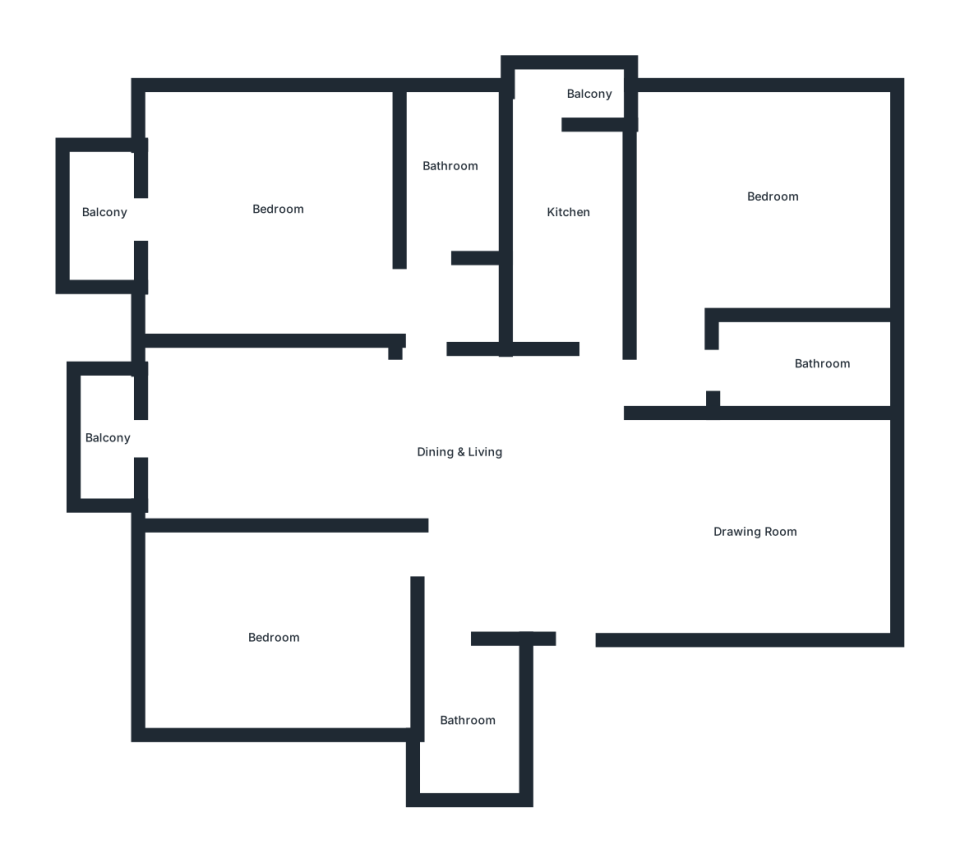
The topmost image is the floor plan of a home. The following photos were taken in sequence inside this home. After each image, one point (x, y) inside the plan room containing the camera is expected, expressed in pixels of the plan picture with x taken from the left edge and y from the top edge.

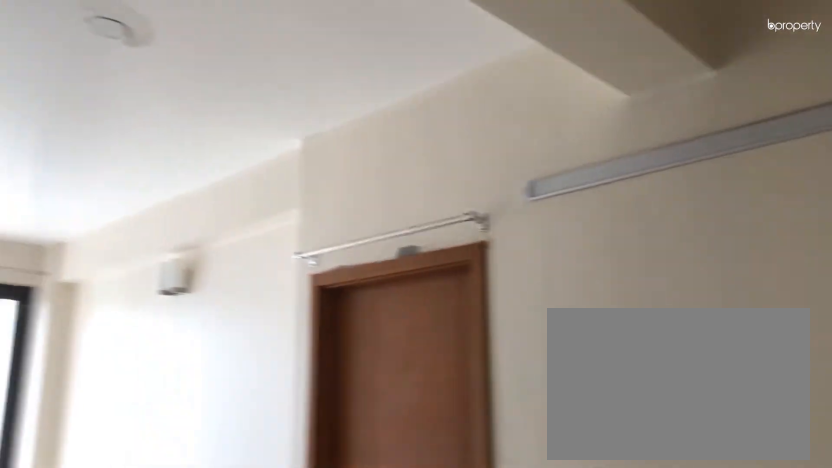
(514, 484)
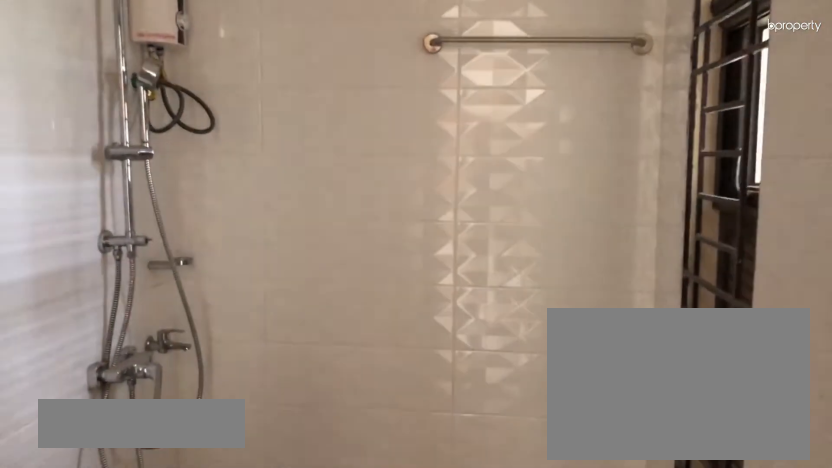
(463, 722)
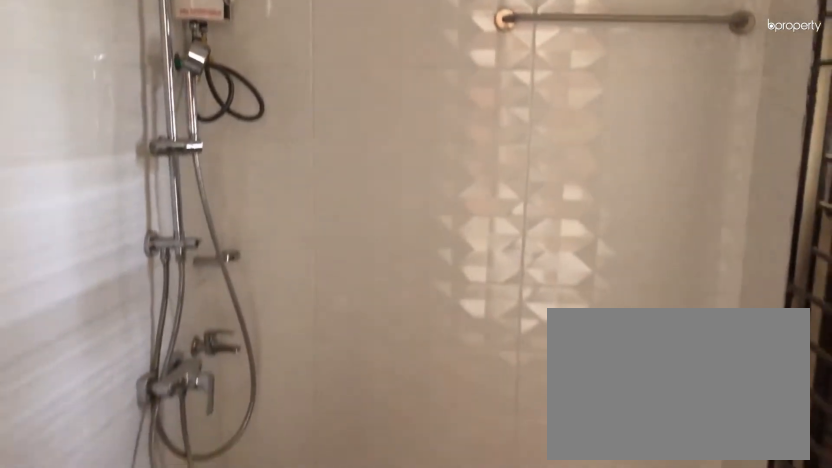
(463, 722)
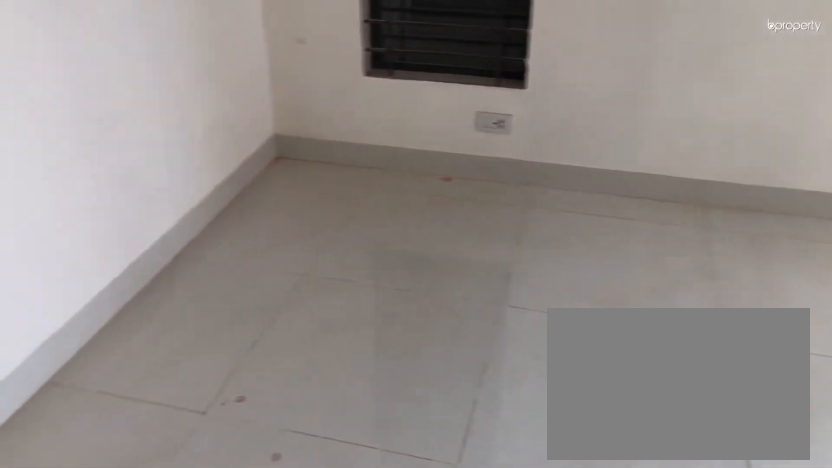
(271, 637)
